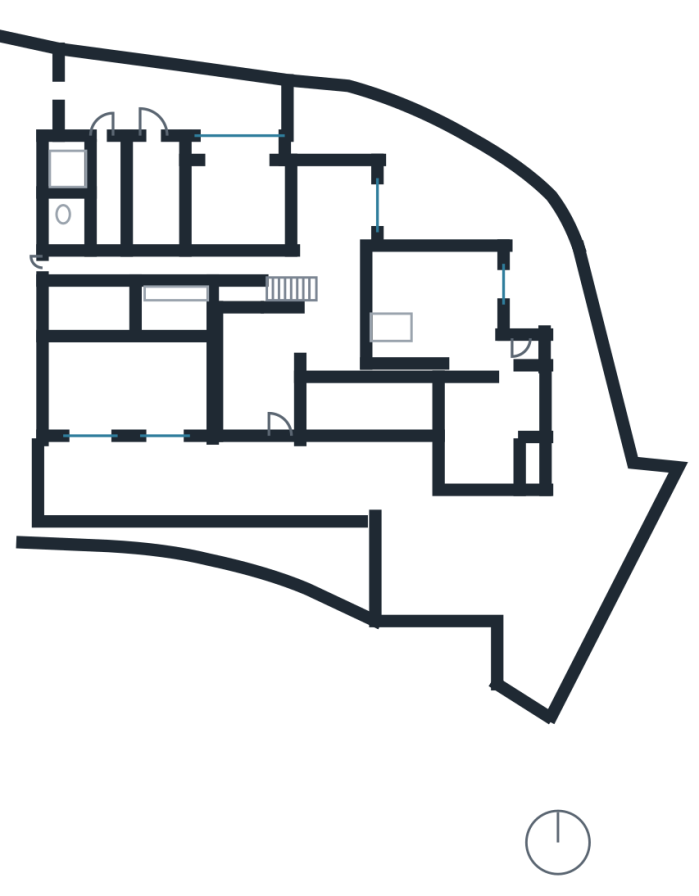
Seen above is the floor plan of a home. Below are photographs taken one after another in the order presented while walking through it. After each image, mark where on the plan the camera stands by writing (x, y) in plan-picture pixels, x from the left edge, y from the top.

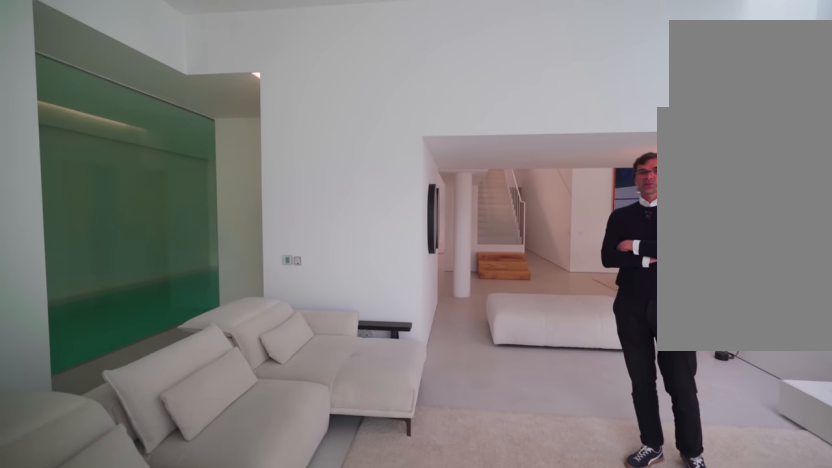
(475, 300)
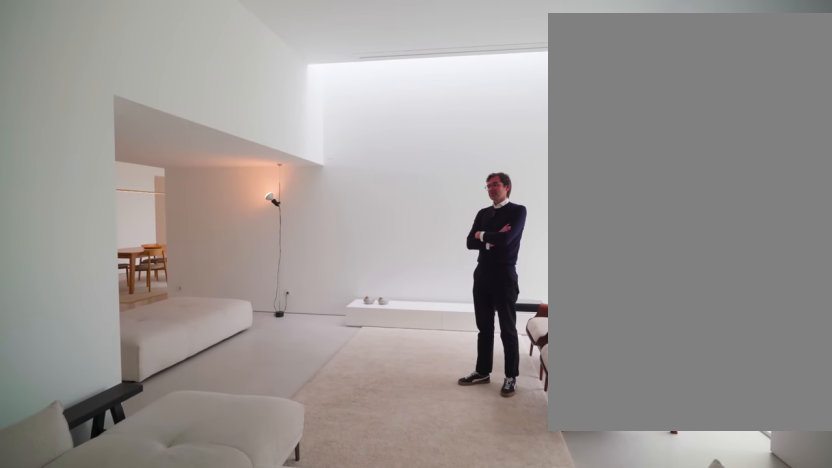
(456, 365)
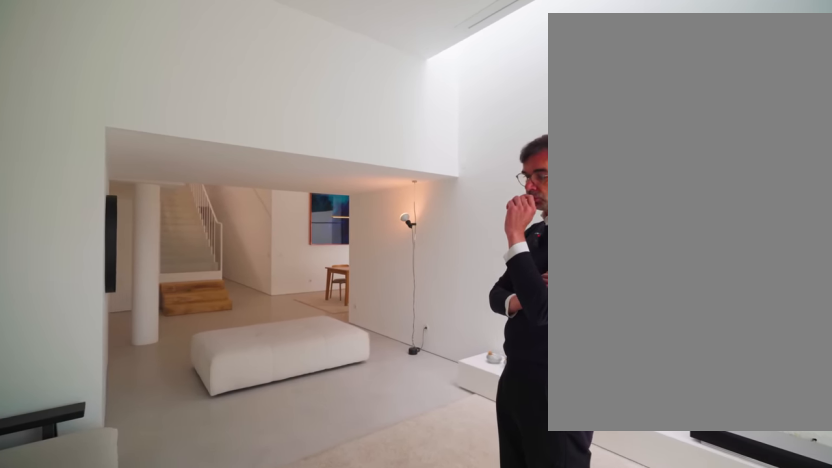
(483, 351)
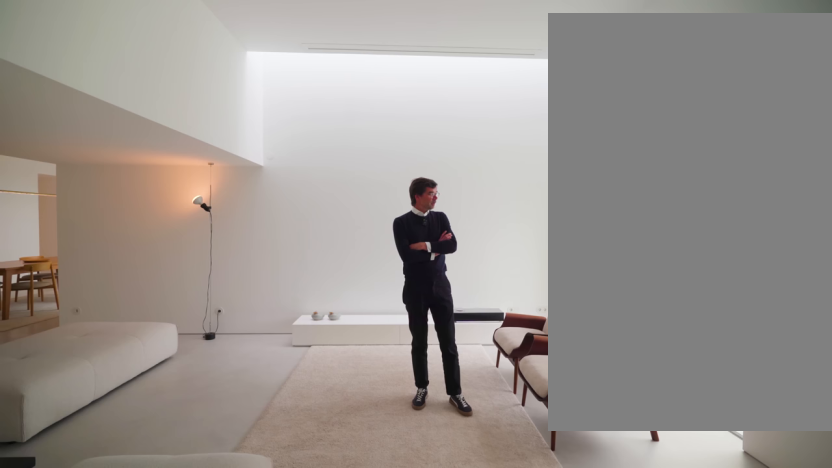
(461, 318)
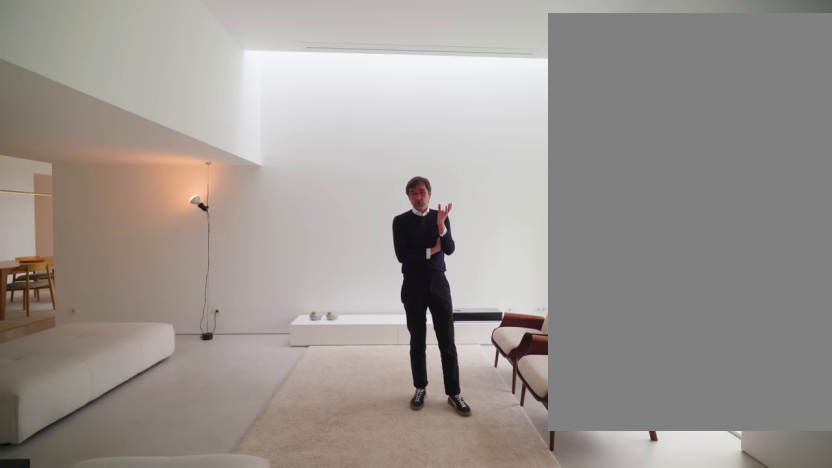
(461, 318)
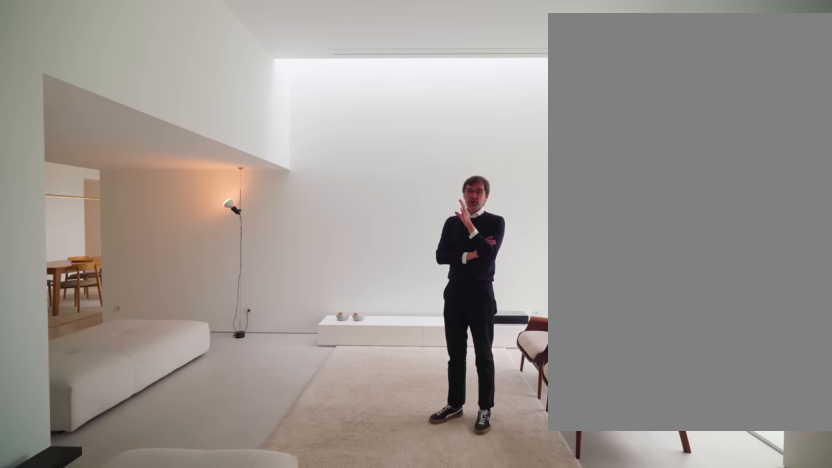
(462, 317)
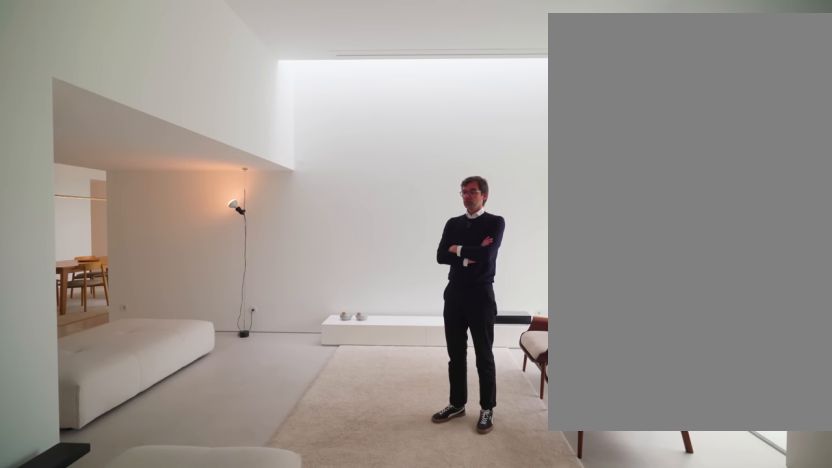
(462, 317)
